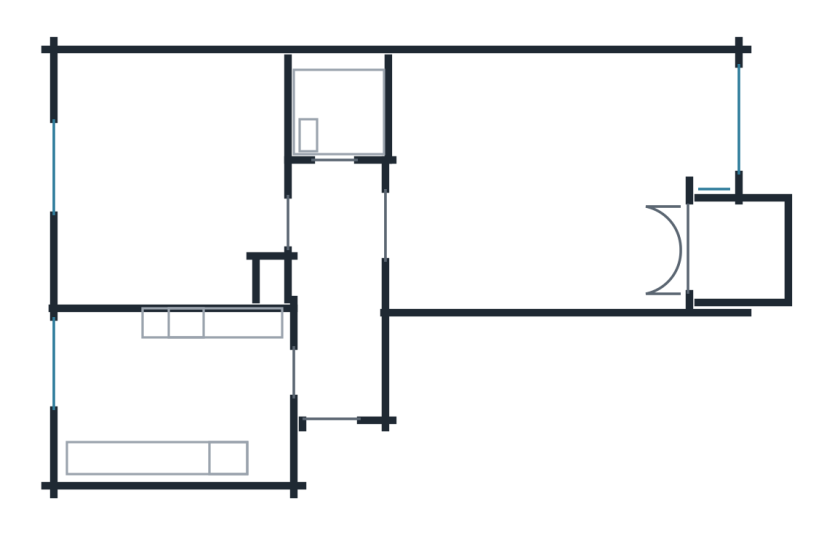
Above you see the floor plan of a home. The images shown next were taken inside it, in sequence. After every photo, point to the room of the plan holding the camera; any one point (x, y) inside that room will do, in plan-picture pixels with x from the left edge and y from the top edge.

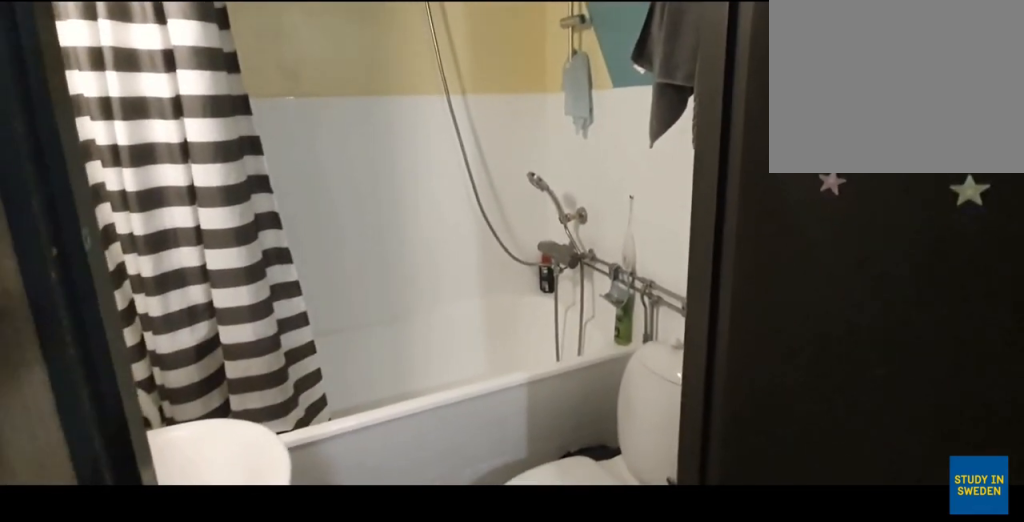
(338, 113)
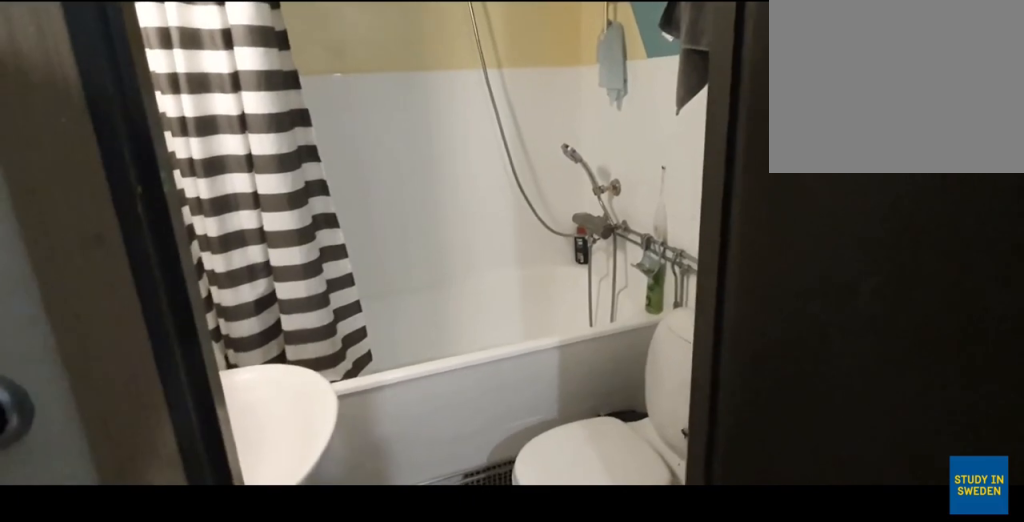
(338, 113)
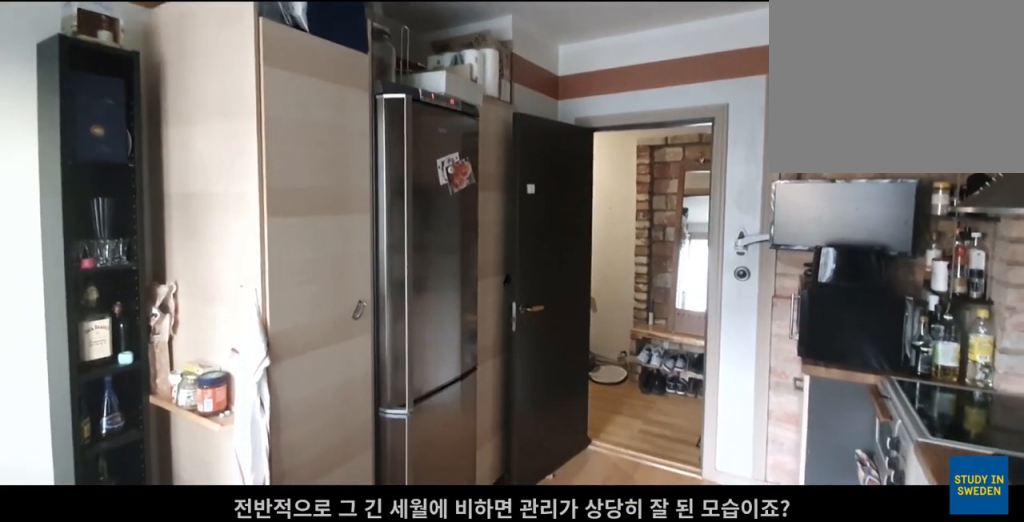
(175, 397)
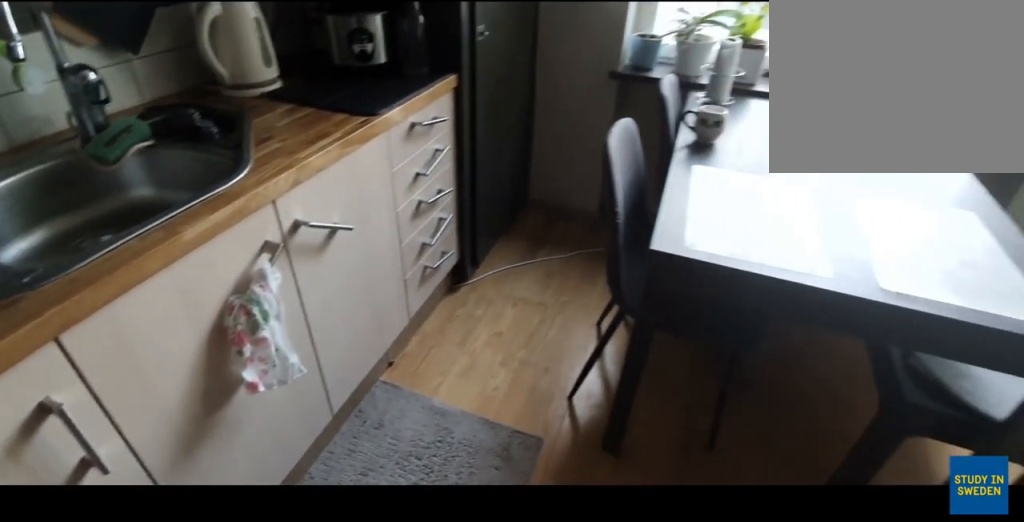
(175, 397)
